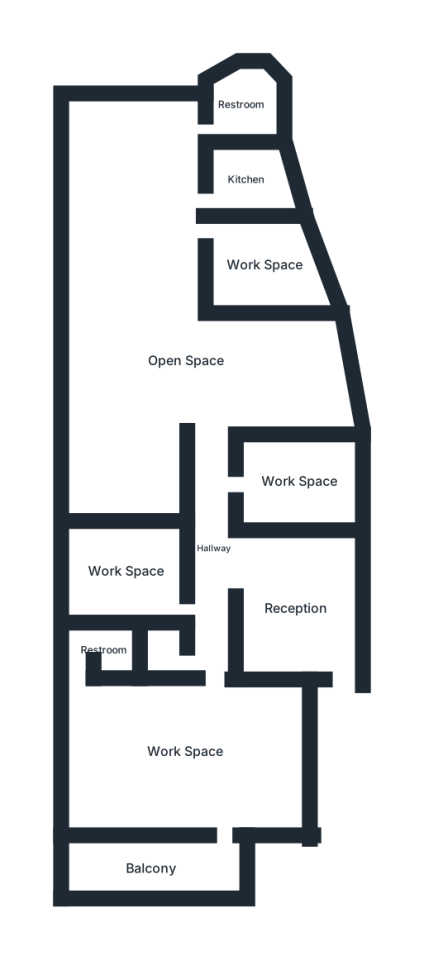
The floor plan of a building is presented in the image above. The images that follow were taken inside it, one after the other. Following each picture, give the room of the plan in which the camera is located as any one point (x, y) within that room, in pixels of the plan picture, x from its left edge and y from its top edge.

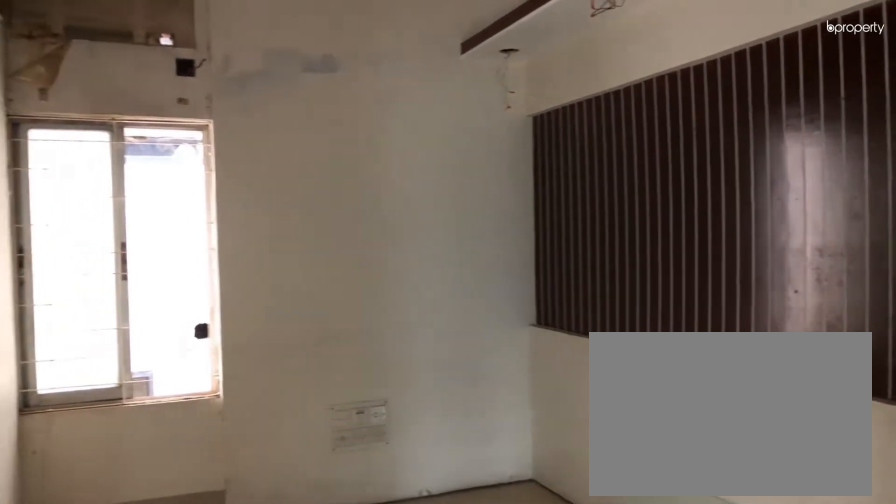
(127, 575)
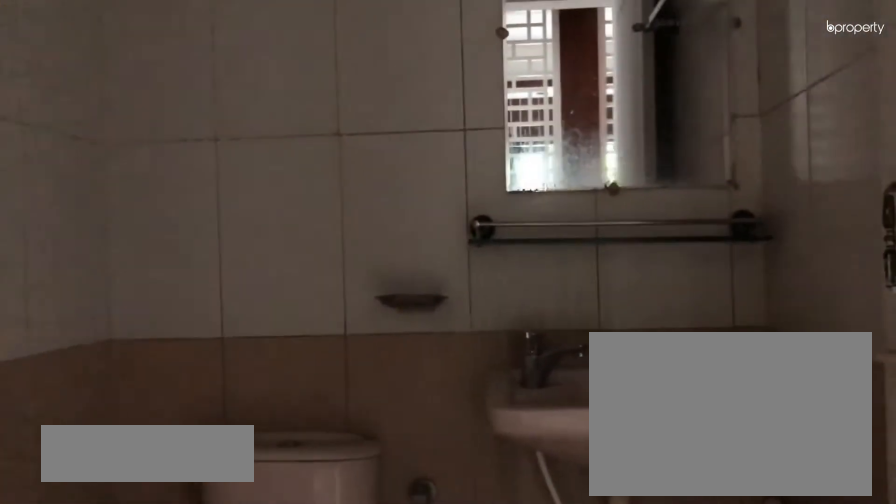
(165, 654)
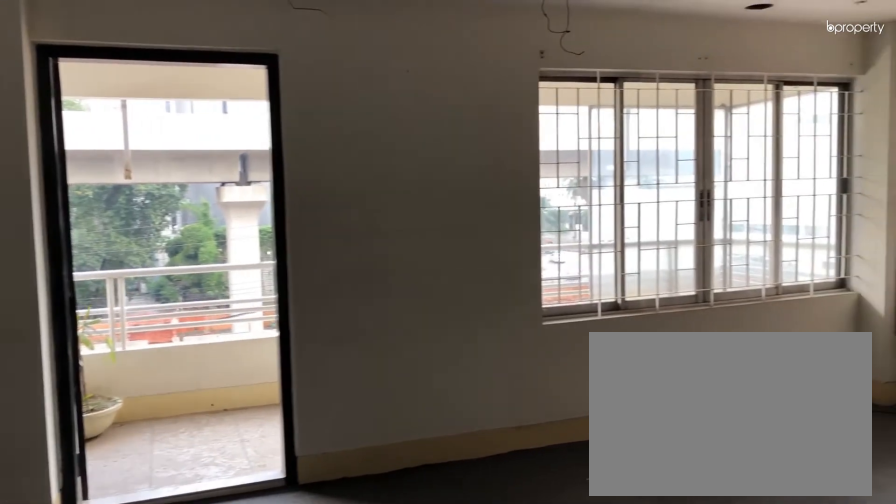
(185, 753)
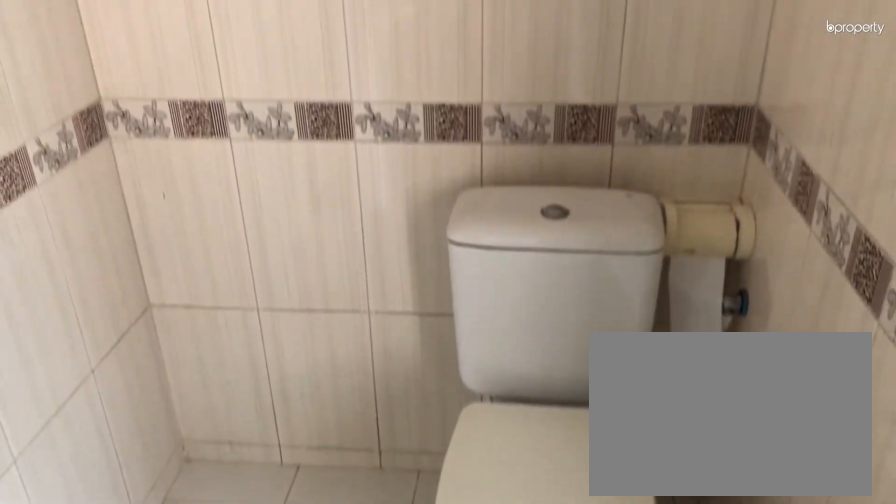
(99, 655)
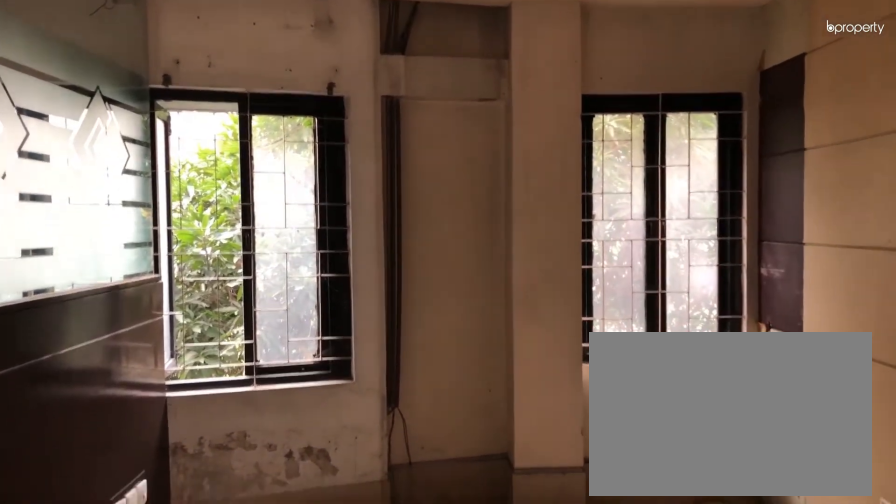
(299, 480)
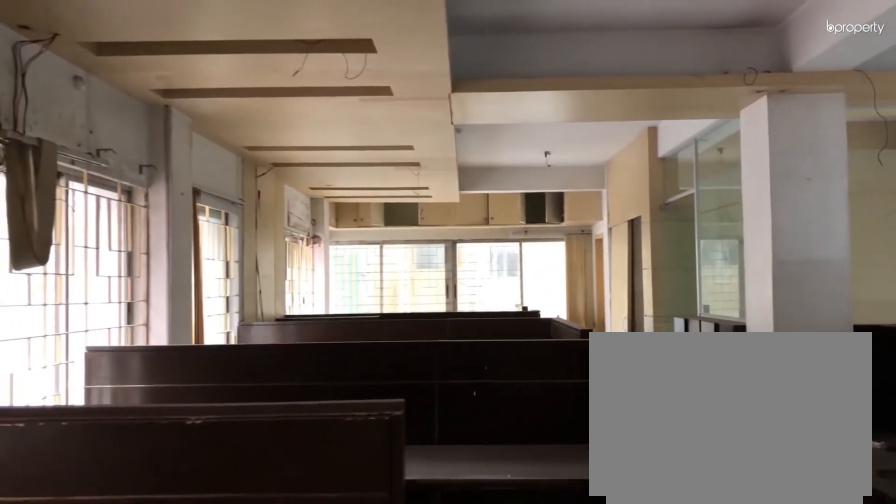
(185, 362)
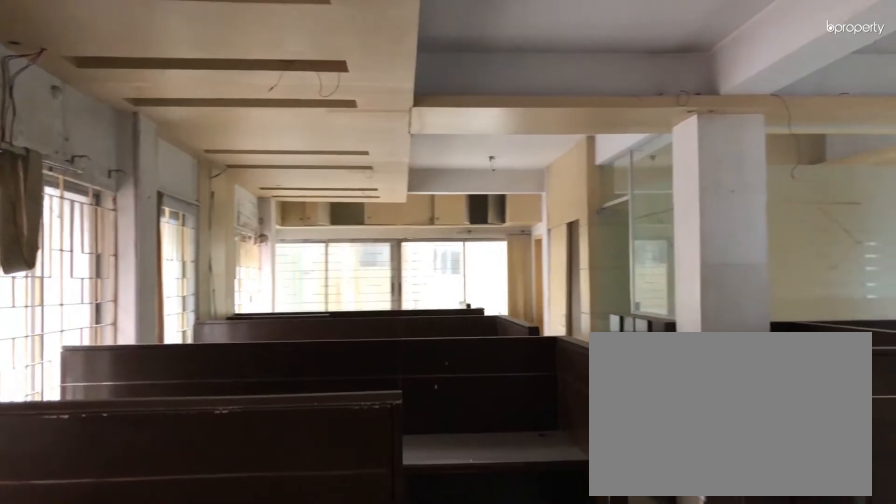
(185, 362)
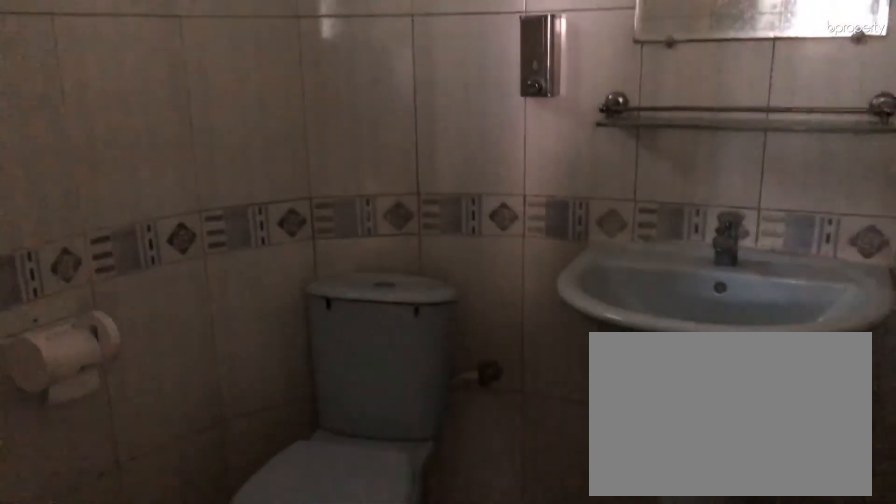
(238, 102)
